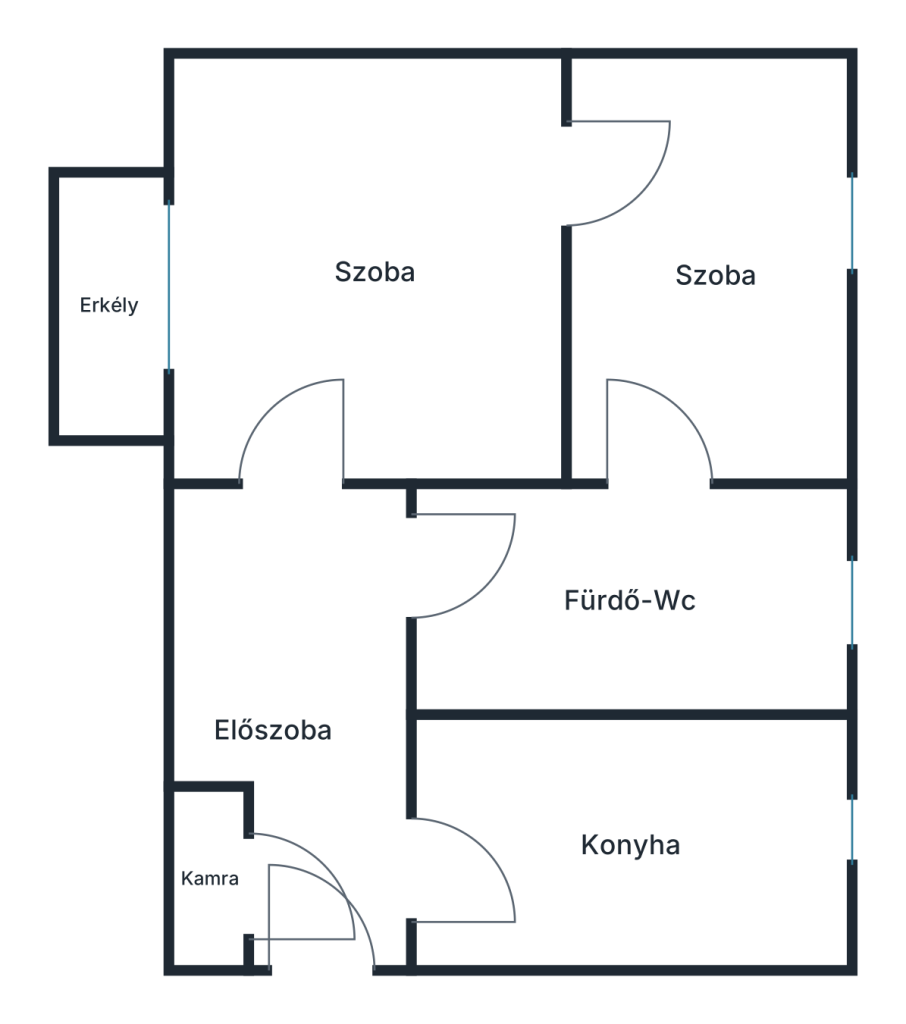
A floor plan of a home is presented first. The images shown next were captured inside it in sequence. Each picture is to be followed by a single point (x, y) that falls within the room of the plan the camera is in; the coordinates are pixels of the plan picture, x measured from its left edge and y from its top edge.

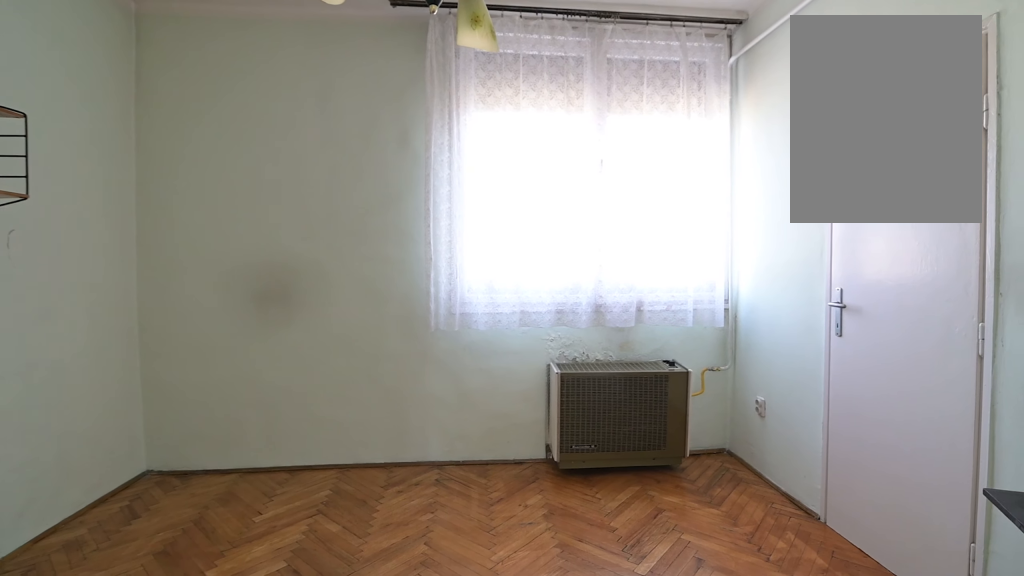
(721, 269)
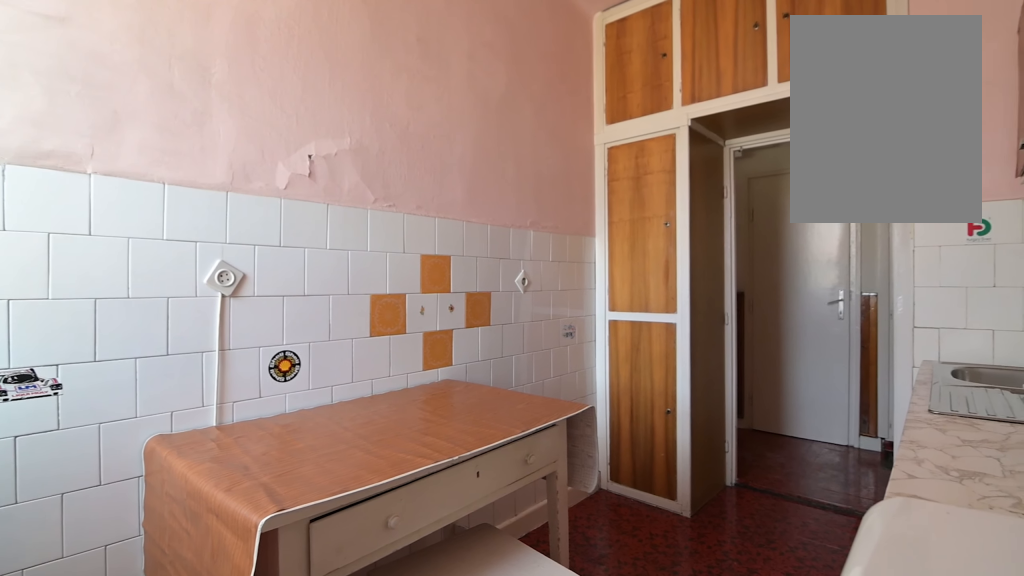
(648, 846)
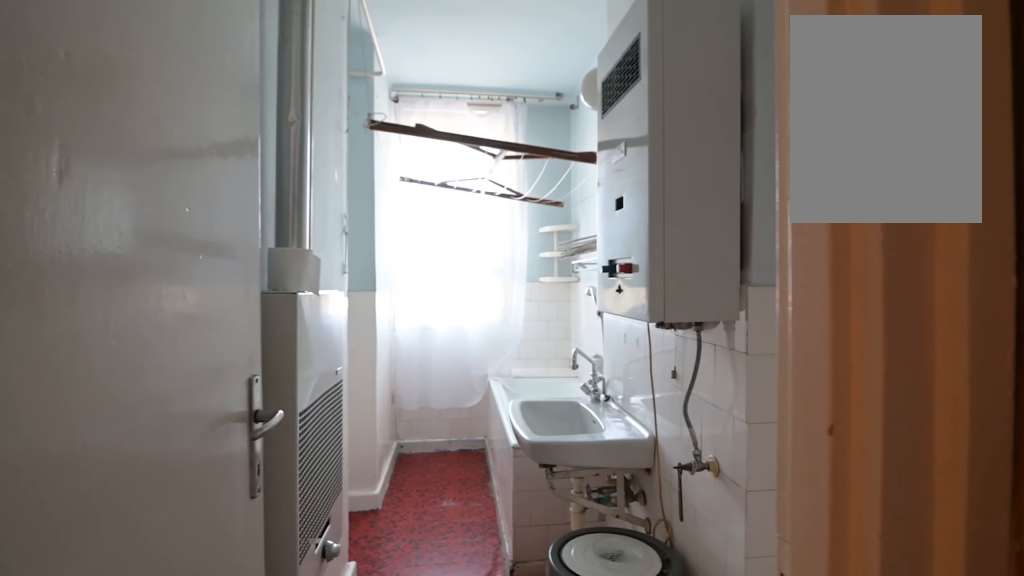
(654, 594)
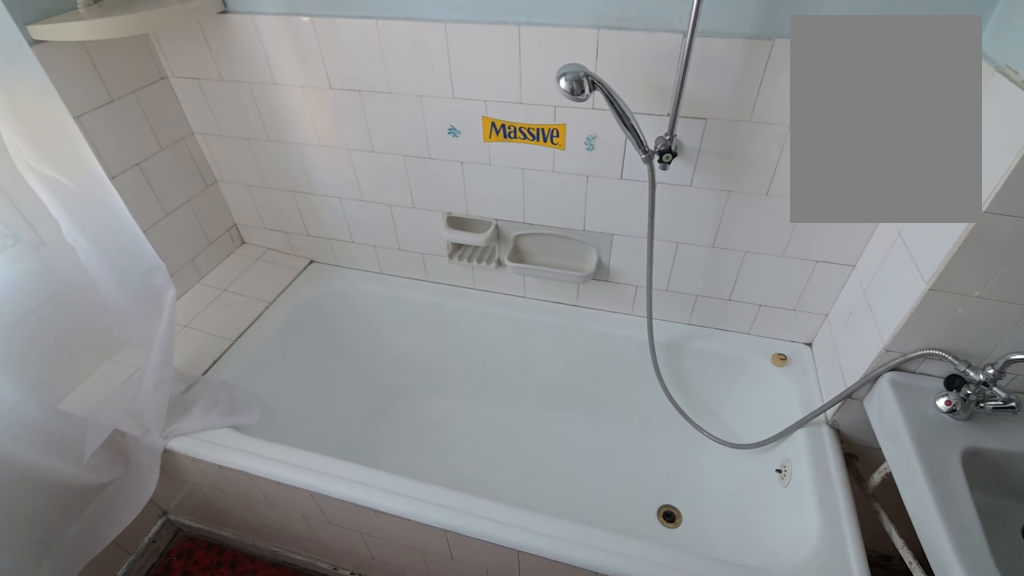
(654, 594)
